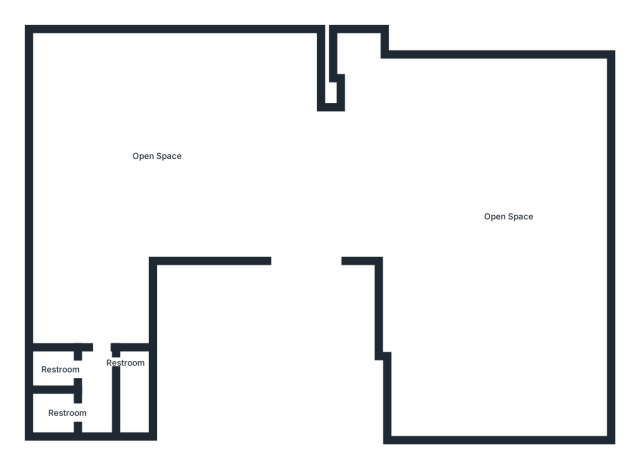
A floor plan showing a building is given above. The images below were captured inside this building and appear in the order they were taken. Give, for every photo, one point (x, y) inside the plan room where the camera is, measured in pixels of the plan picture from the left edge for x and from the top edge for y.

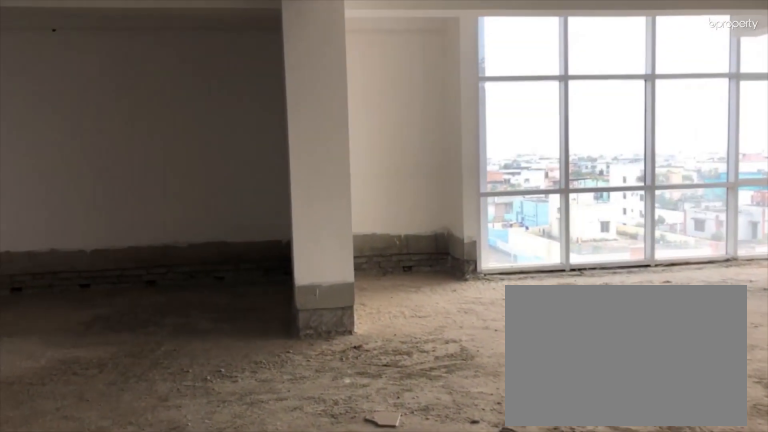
(303, 256)
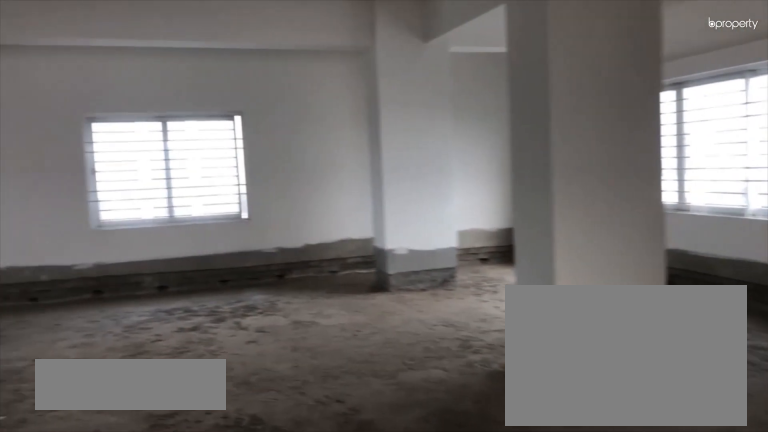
(150, 168)
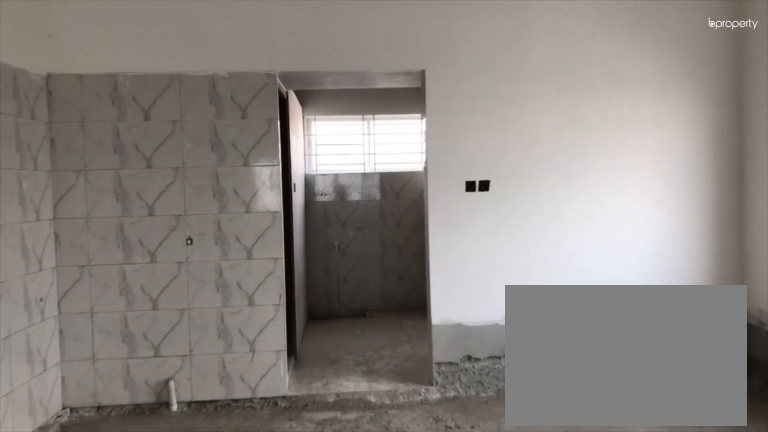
(100, 242)
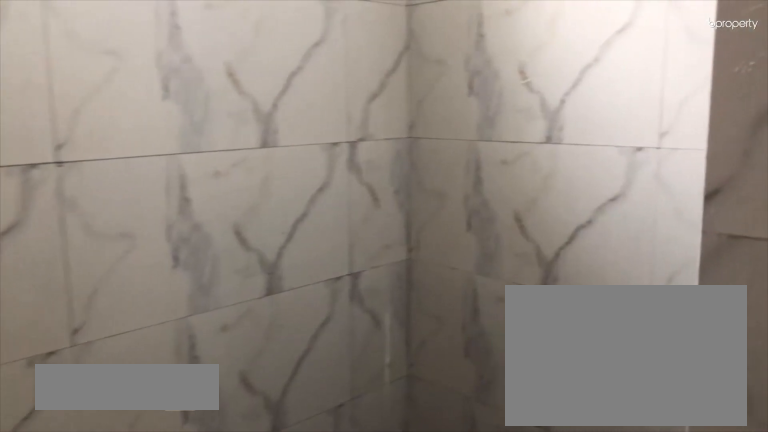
(98, 361)
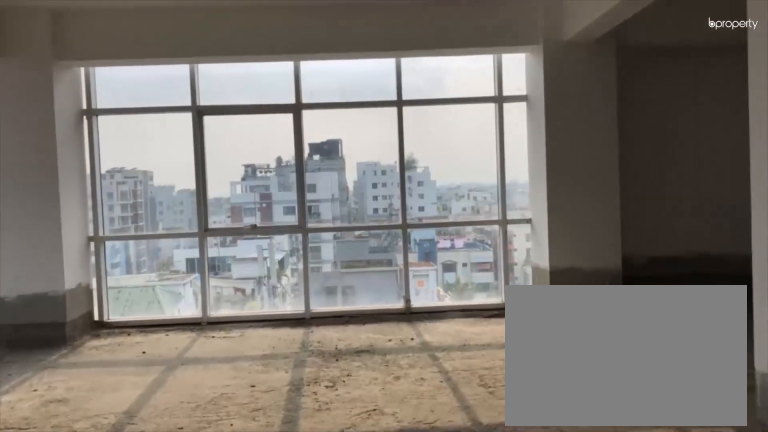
(471, 192)
